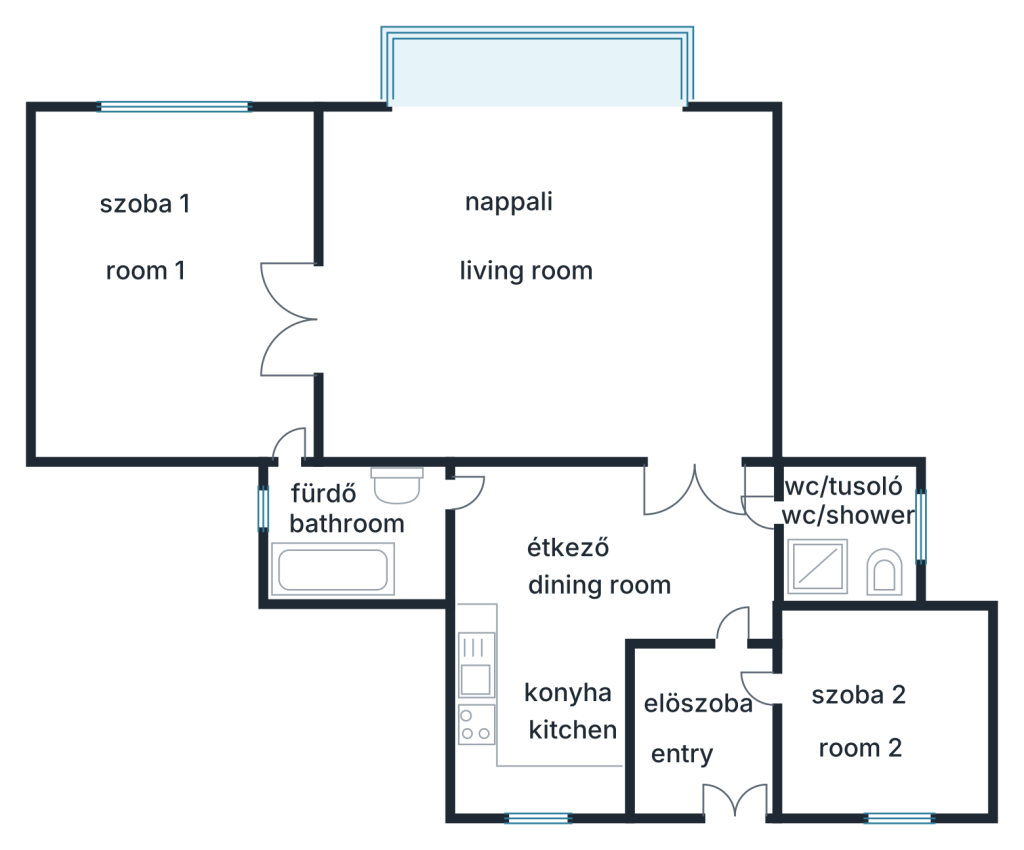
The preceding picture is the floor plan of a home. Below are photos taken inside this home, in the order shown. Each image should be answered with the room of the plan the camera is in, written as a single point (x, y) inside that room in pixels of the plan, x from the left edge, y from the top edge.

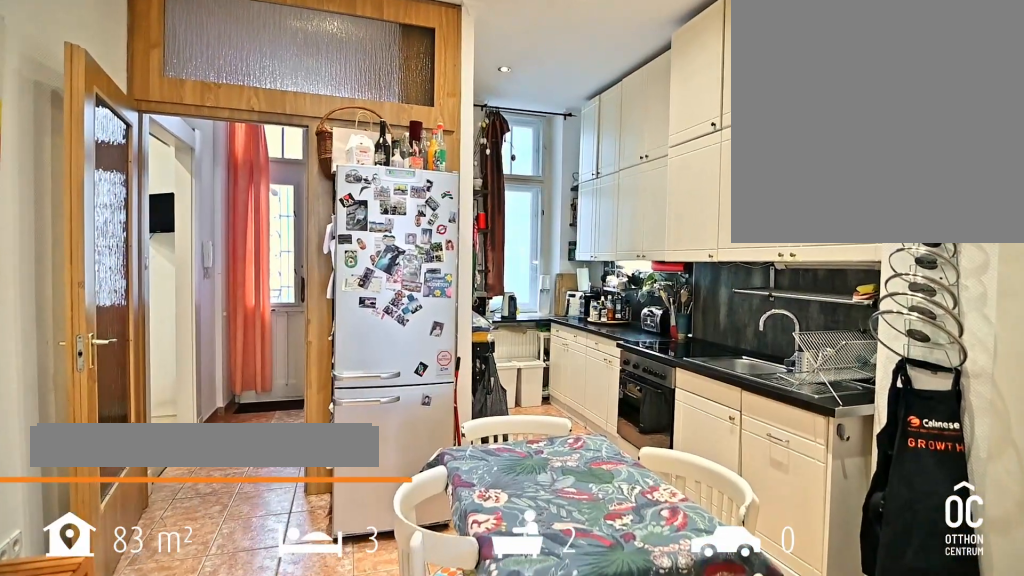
(553, 633)
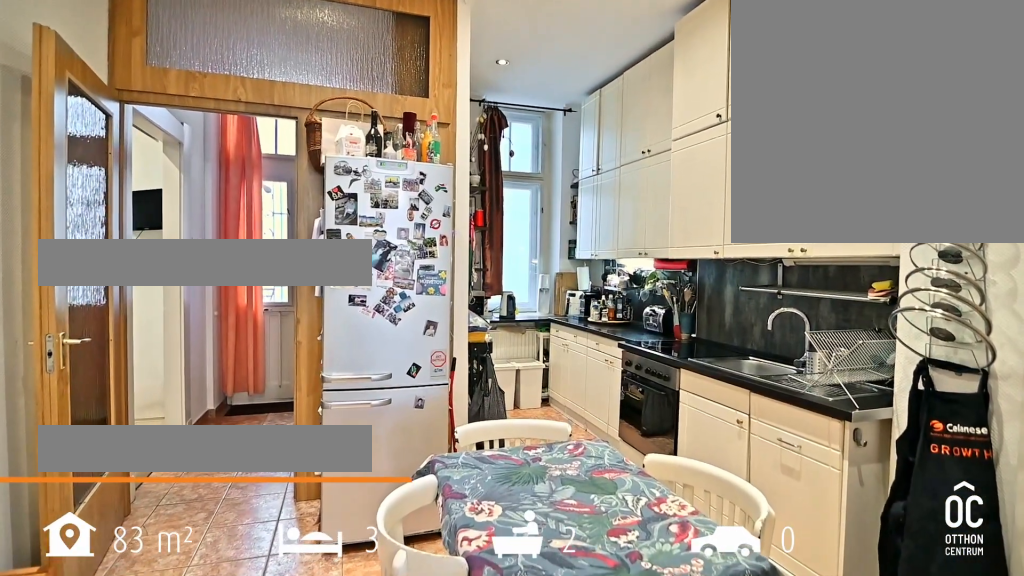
(553, 633)
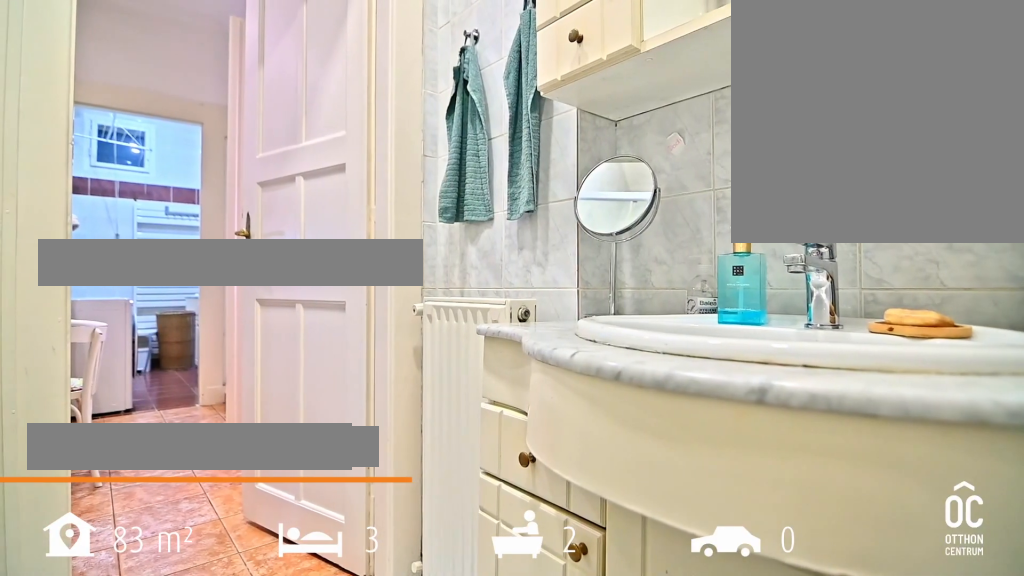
(843, 526)
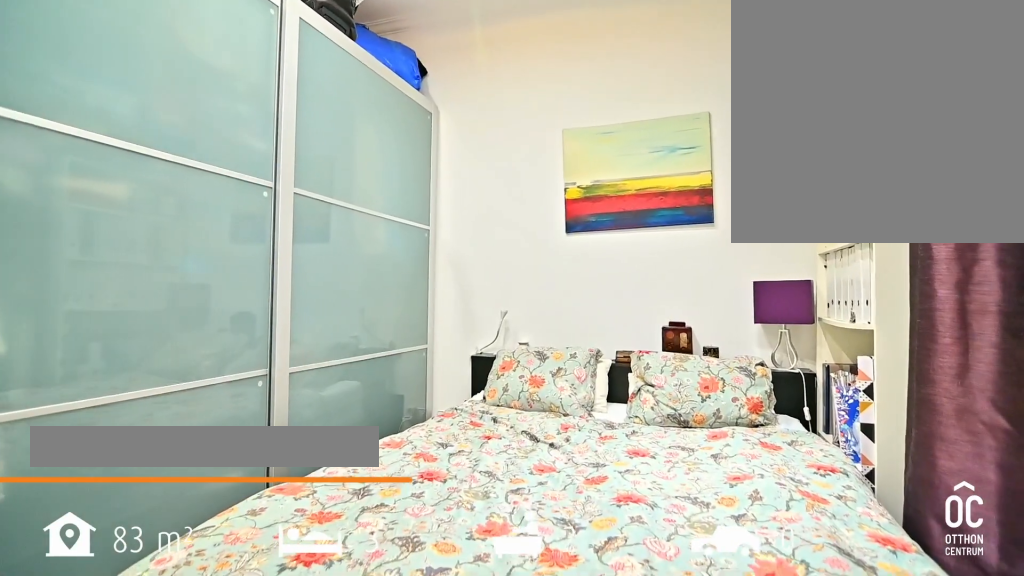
(878, 711)
